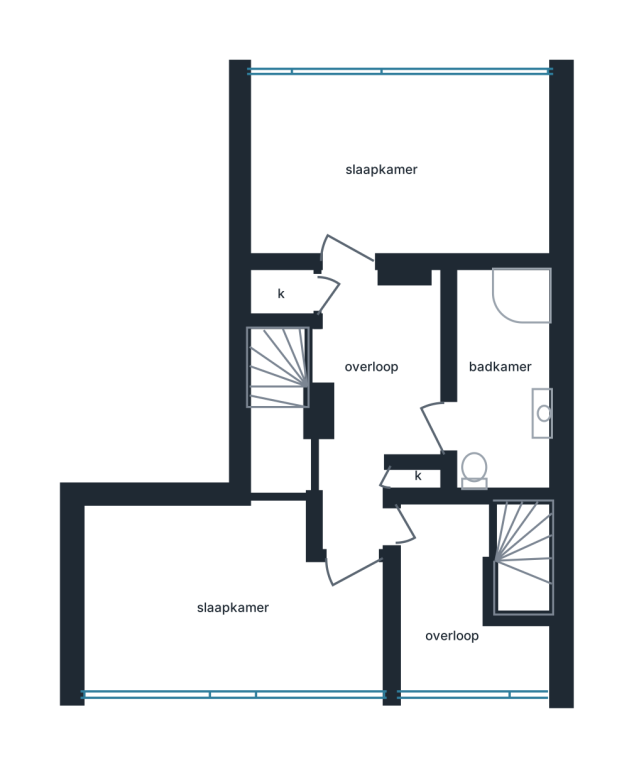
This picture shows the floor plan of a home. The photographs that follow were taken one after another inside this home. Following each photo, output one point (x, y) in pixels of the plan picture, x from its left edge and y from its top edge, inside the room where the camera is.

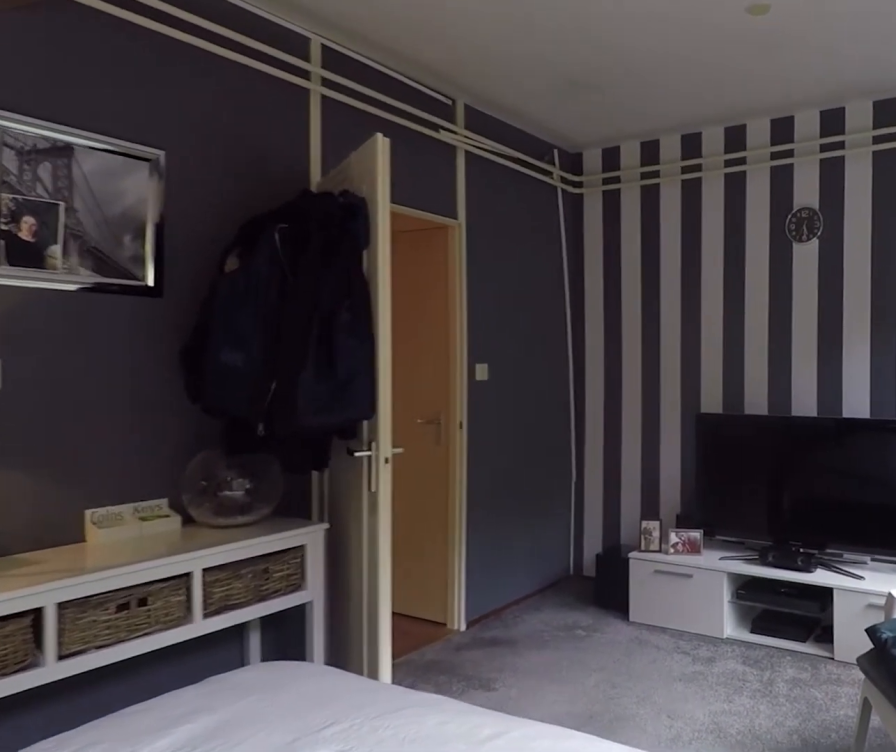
(402, 169)
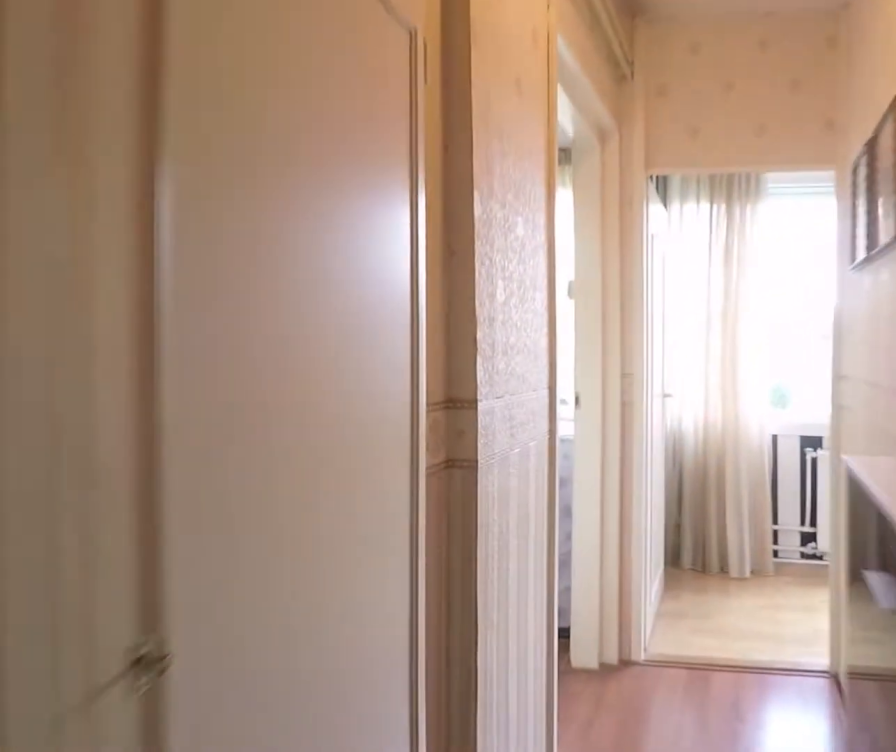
(374, 394)
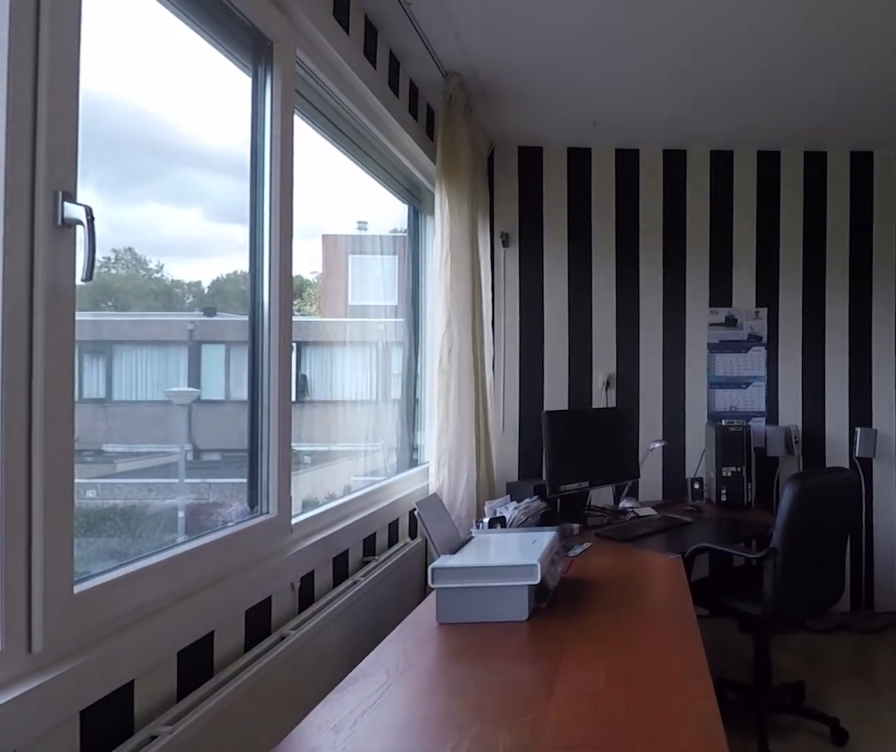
(326, 618)
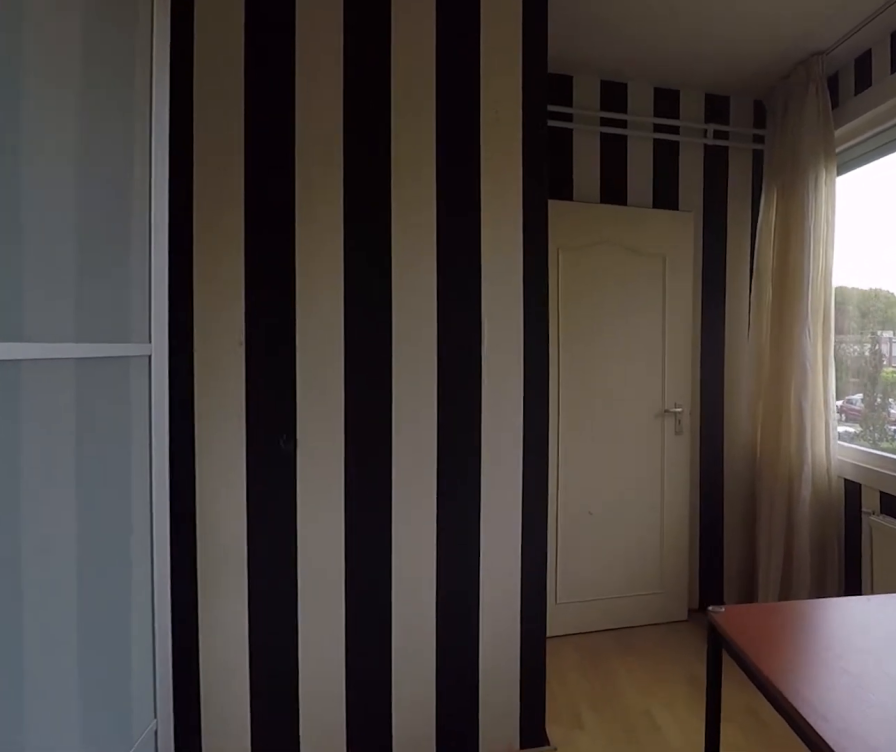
(326, 618)
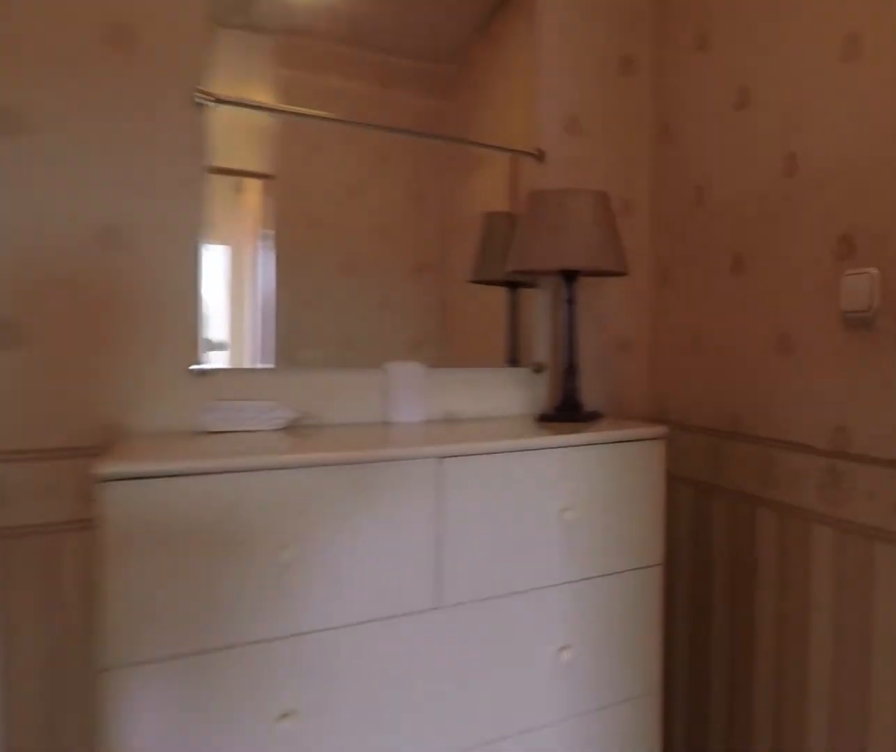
(374, 394)
